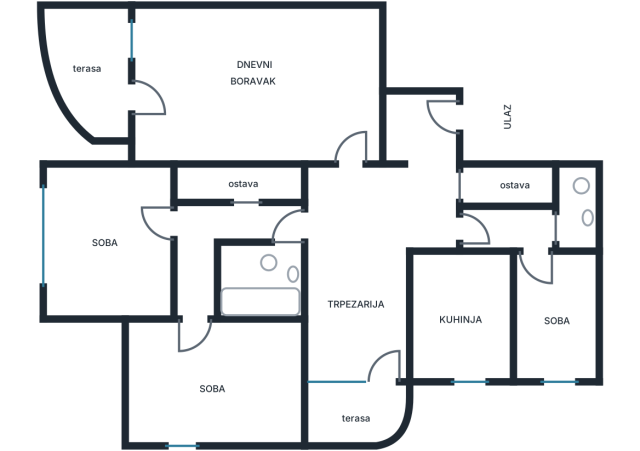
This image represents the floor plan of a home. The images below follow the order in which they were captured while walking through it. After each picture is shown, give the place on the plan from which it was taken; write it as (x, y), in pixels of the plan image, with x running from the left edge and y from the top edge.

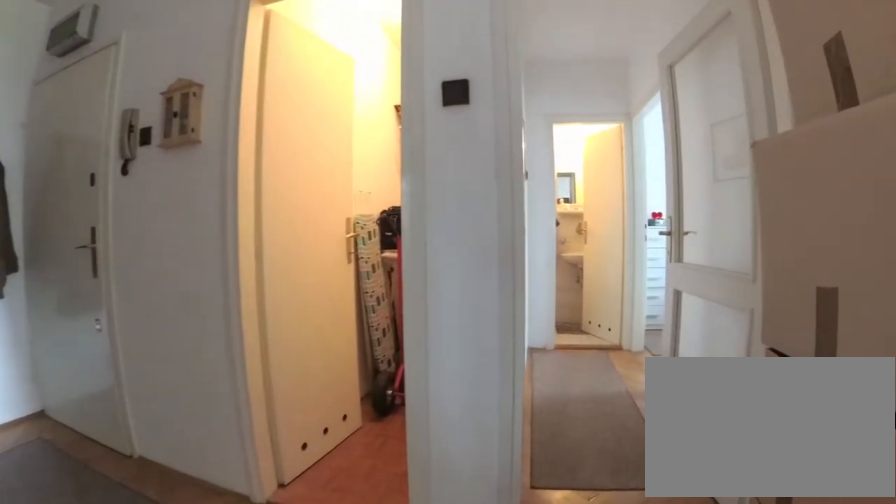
(380, 231)
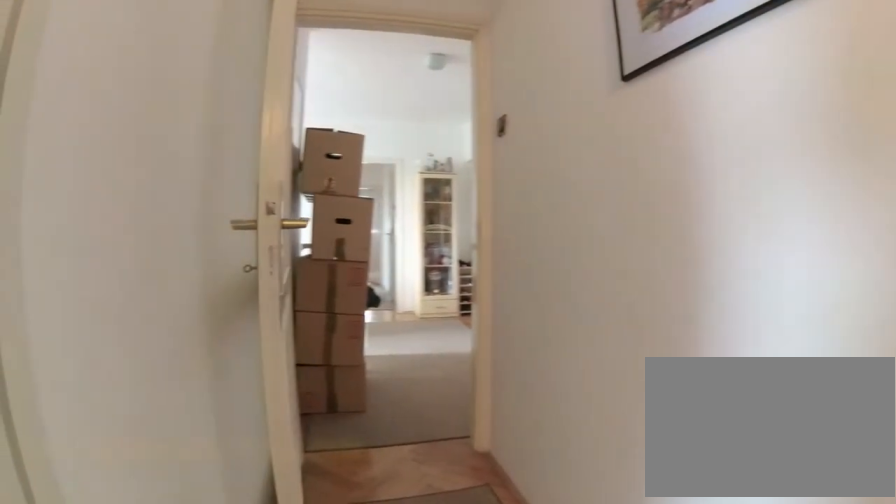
(551, 253)
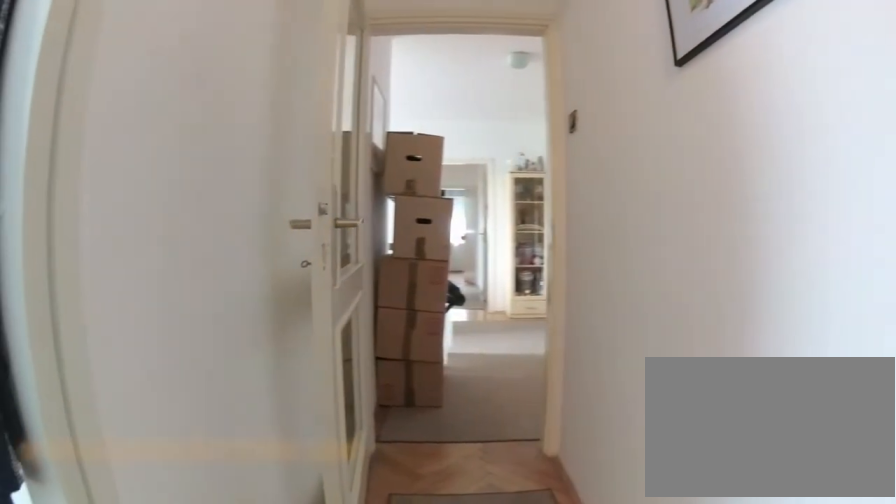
(554, 244)
